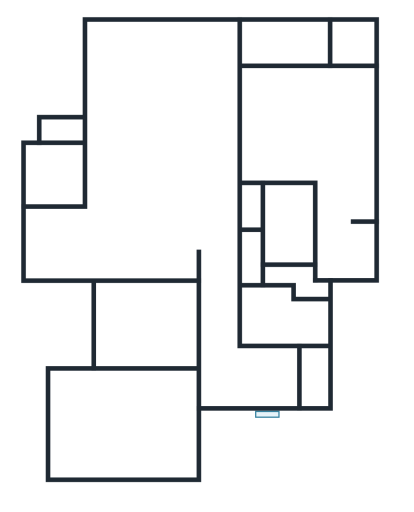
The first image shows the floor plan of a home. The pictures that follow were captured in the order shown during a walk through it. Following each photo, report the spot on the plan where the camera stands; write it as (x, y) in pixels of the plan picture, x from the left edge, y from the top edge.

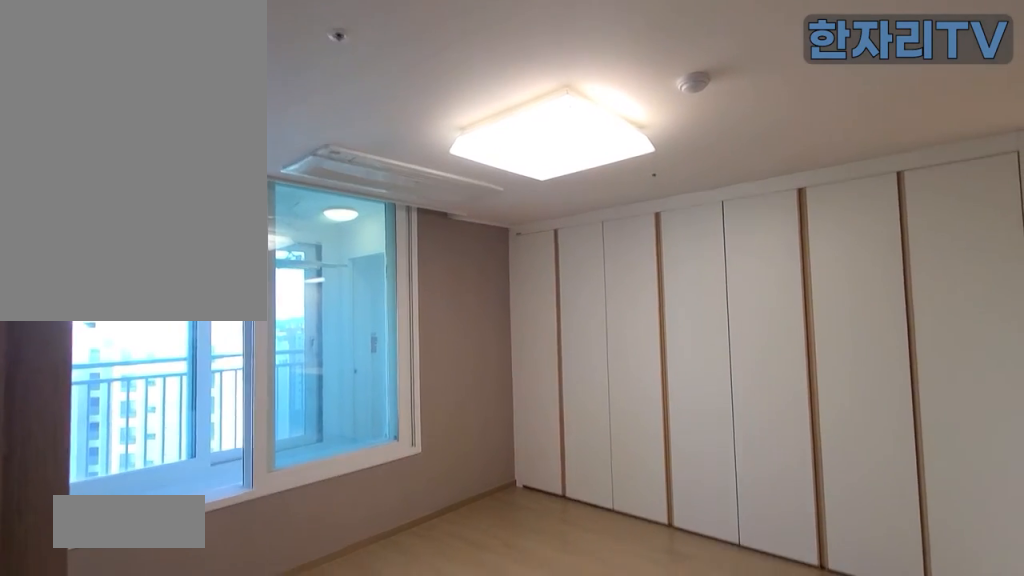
(301, 107)
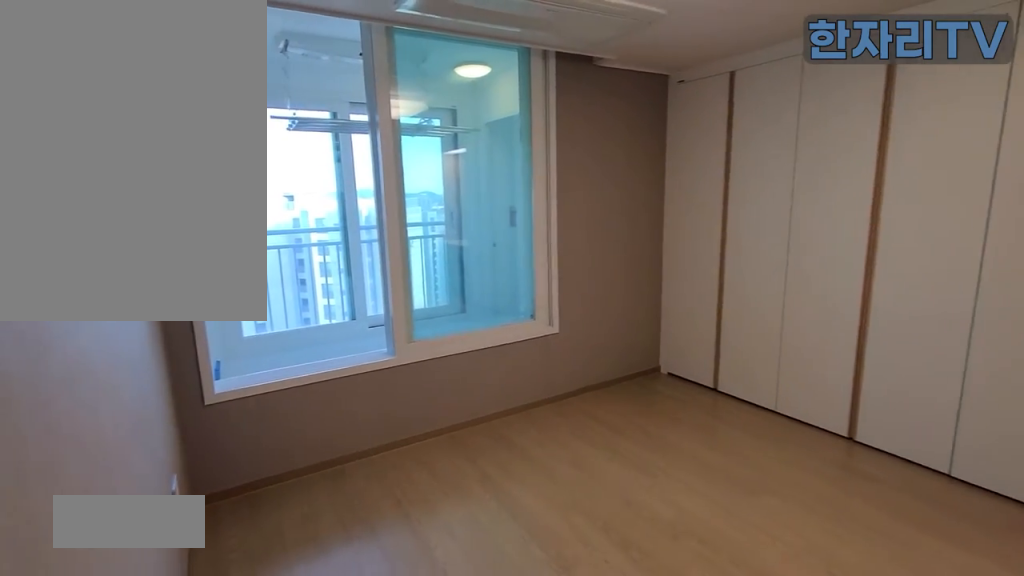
(301, 107)
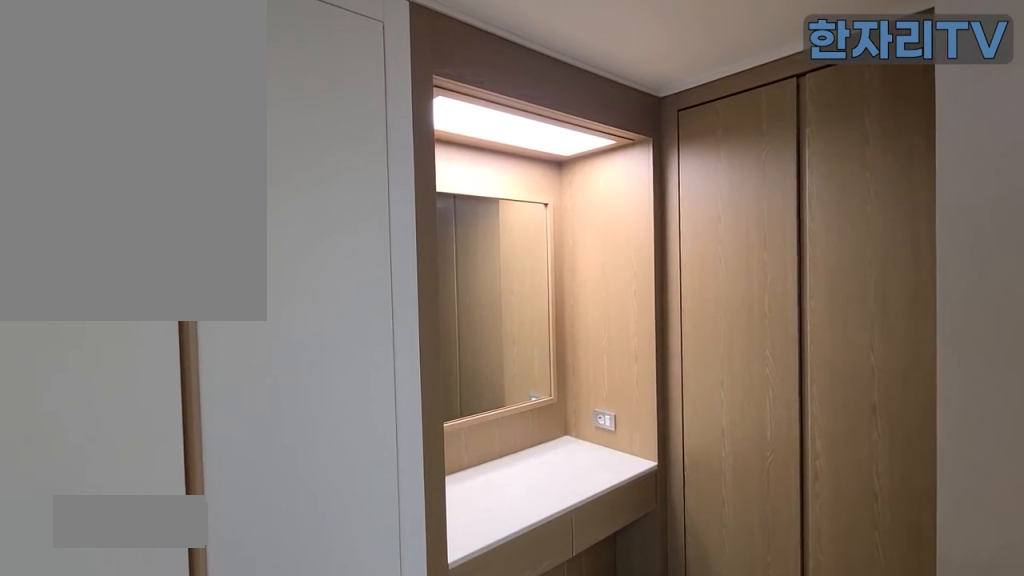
(344, 245)
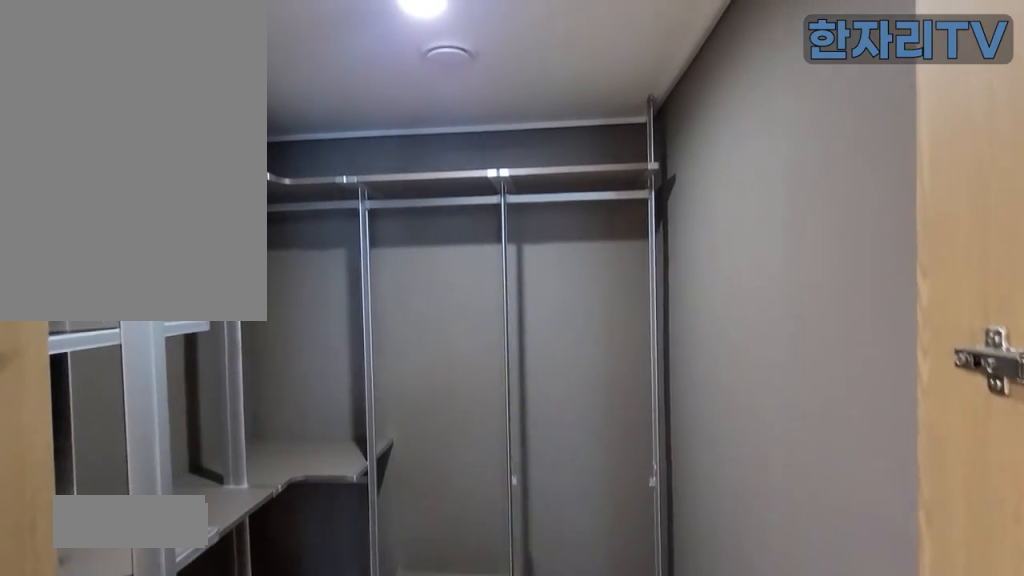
(346, 245)
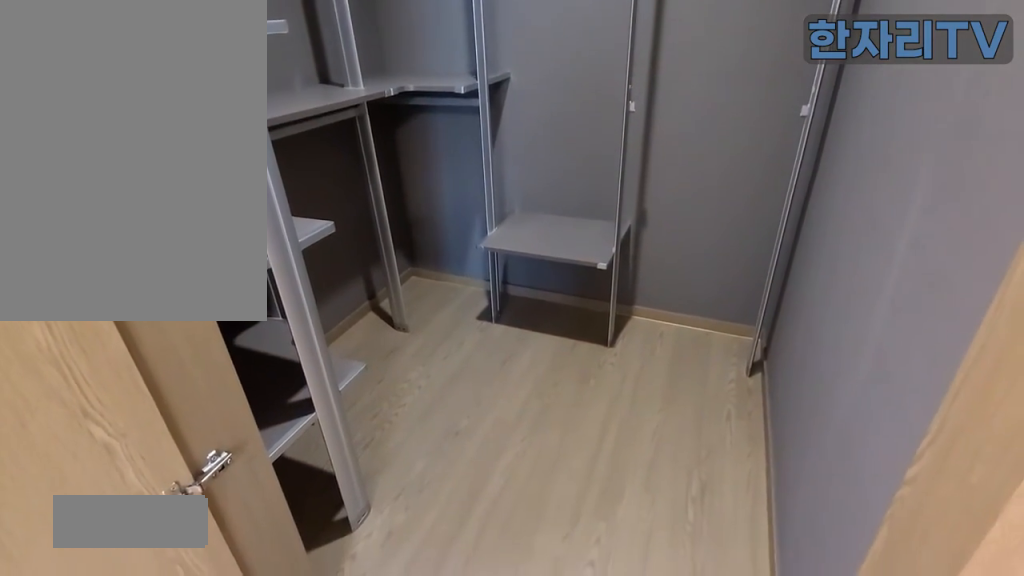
(346, 244)
